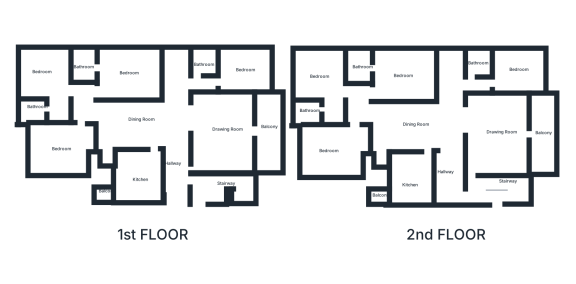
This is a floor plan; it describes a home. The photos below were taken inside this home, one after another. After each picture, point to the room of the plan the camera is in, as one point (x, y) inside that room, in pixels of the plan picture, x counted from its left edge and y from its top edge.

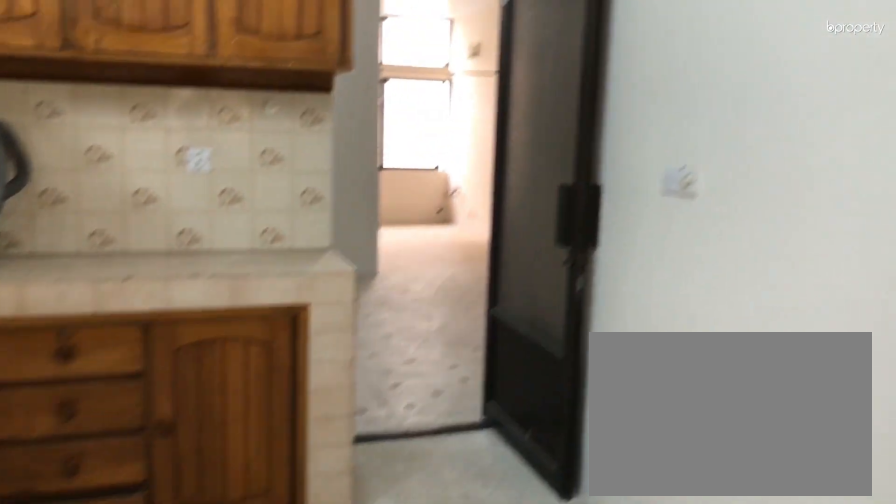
(415, 173)
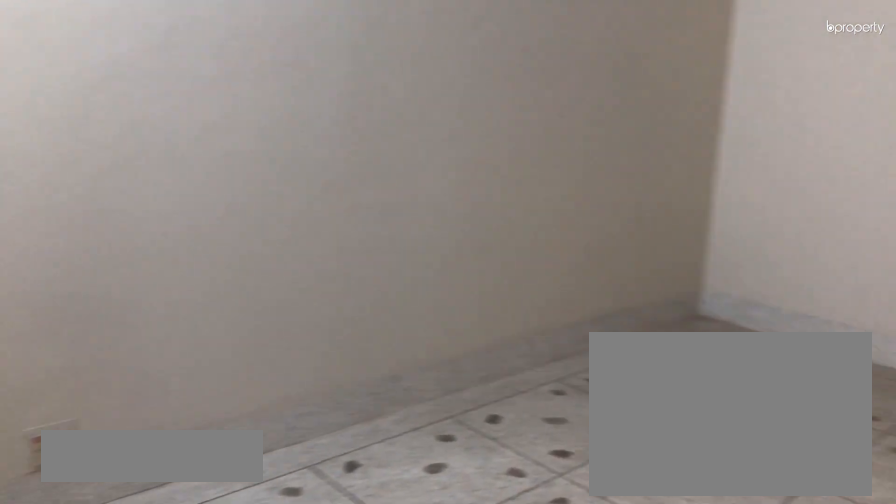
(340, 145)
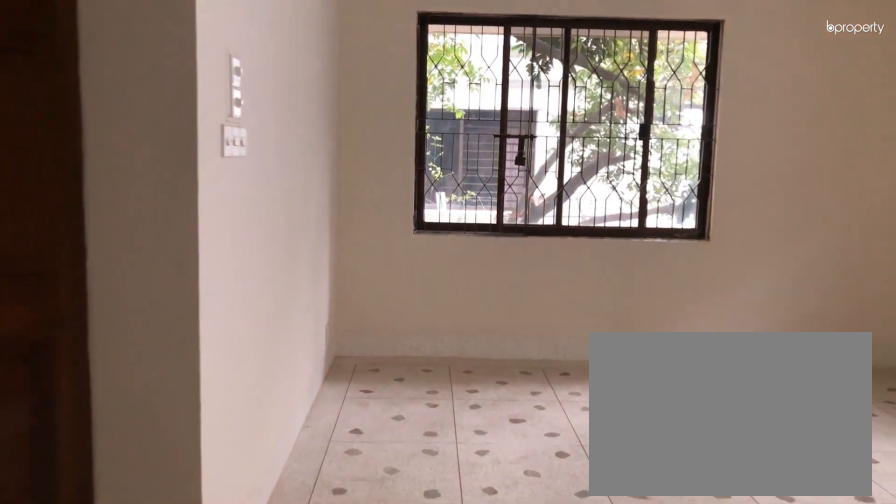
(322, 77)
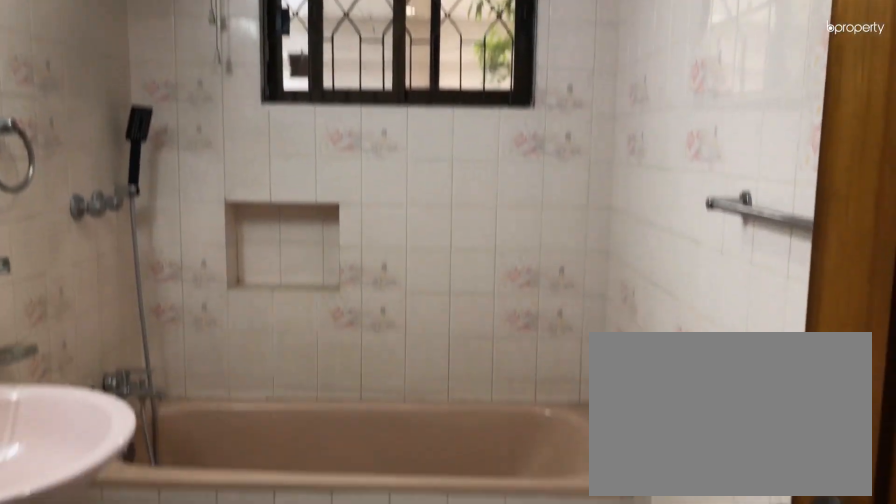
(310, 109)
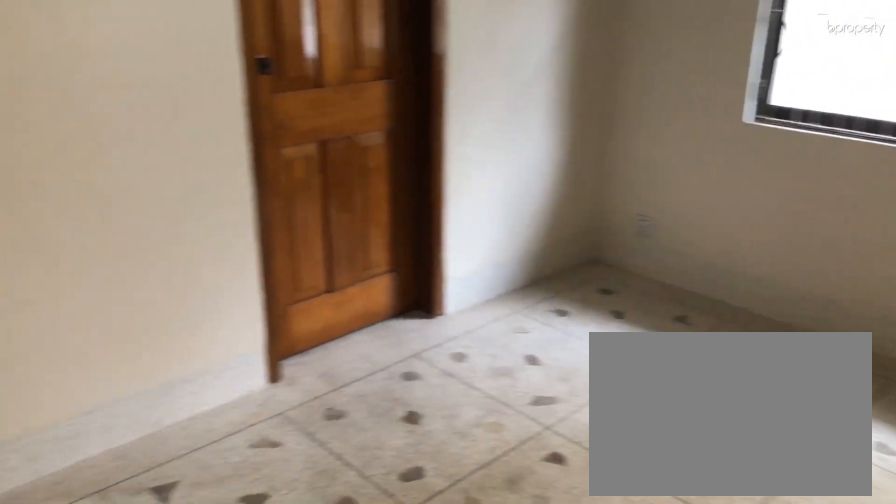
(395, 73)
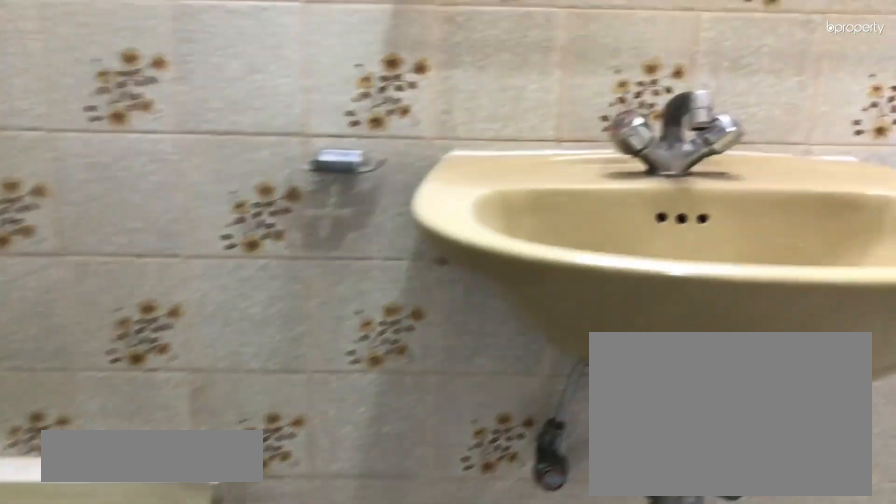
(358, 66)
